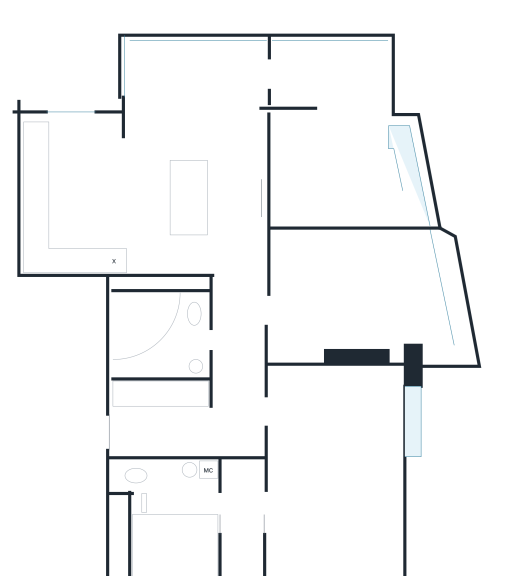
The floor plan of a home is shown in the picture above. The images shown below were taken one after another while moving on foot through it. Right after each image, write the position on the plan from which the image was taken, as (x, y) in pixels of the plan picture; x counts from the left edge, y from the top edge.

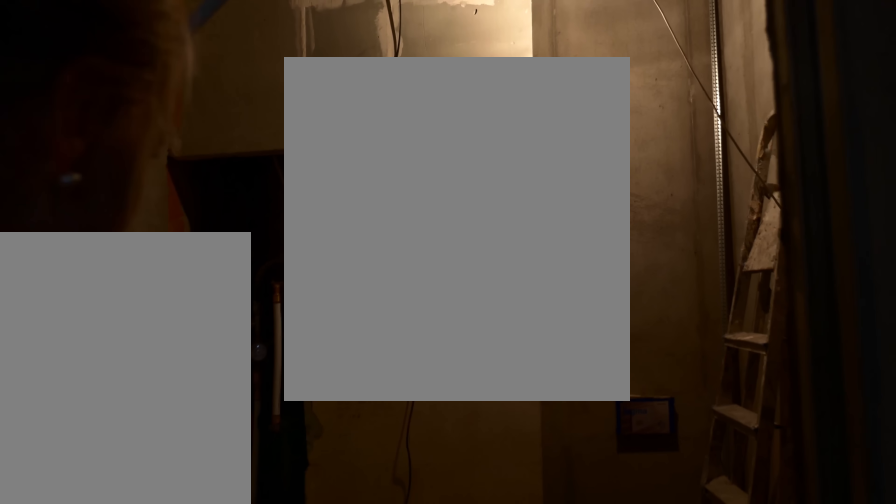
(223, 501)
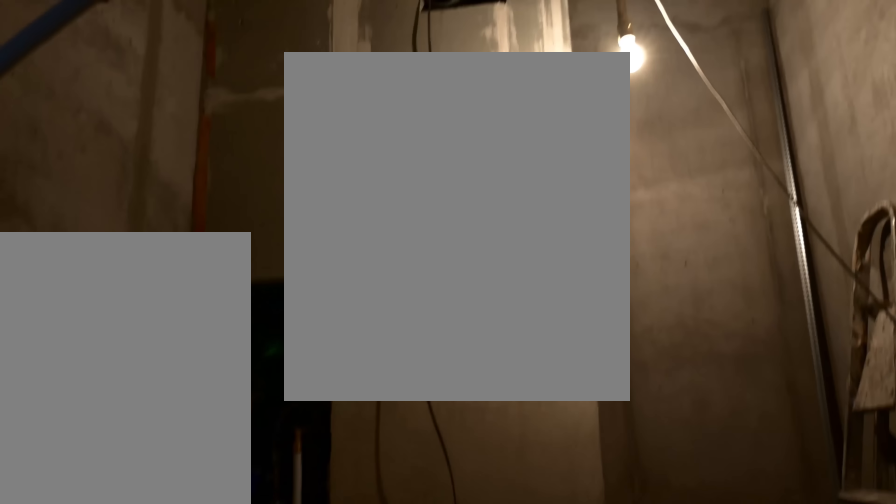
(213, 500)
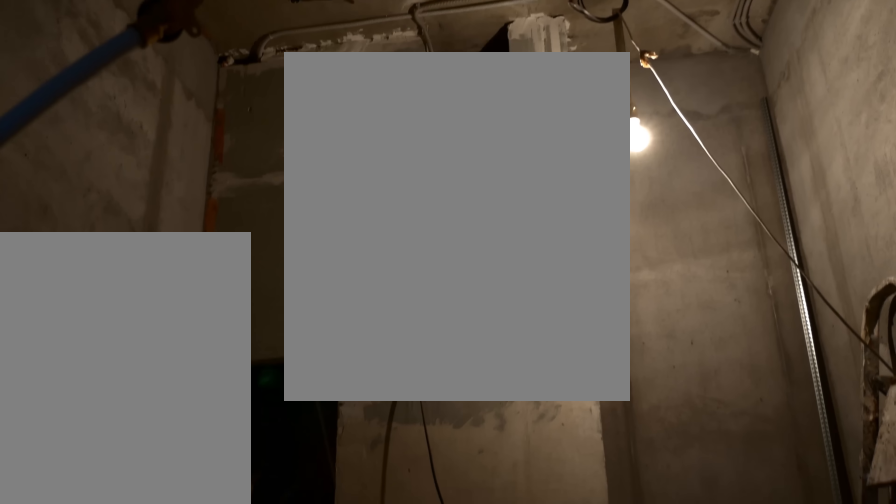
(213, 500)
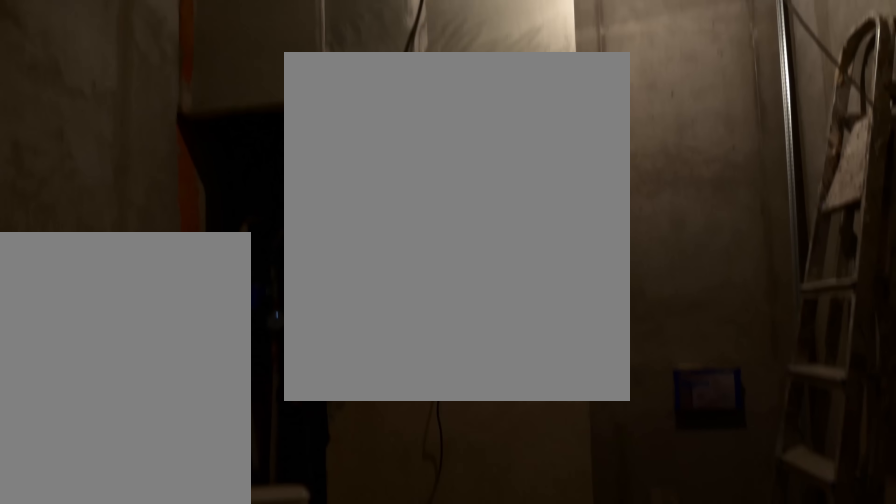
(214, 500)
